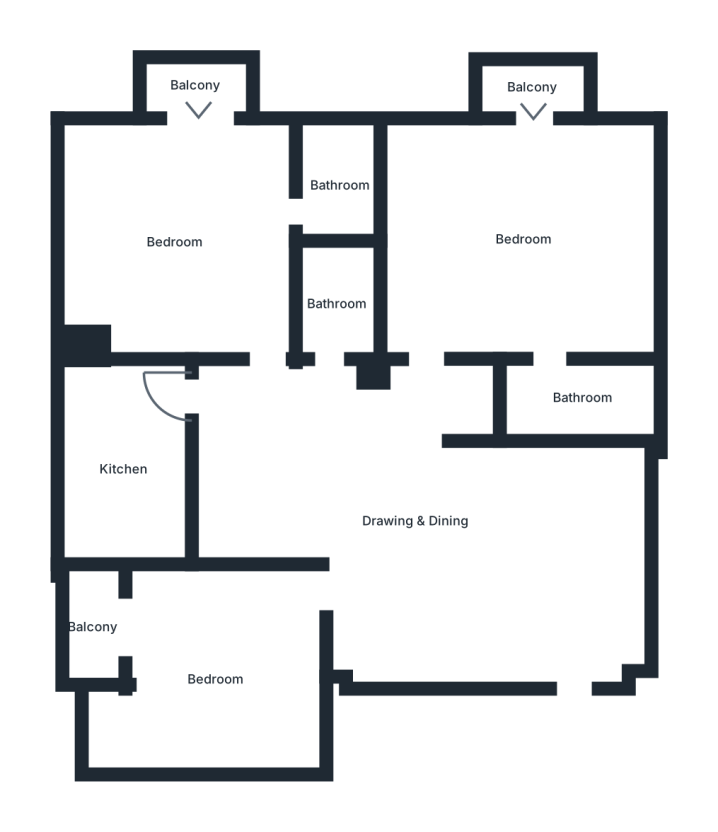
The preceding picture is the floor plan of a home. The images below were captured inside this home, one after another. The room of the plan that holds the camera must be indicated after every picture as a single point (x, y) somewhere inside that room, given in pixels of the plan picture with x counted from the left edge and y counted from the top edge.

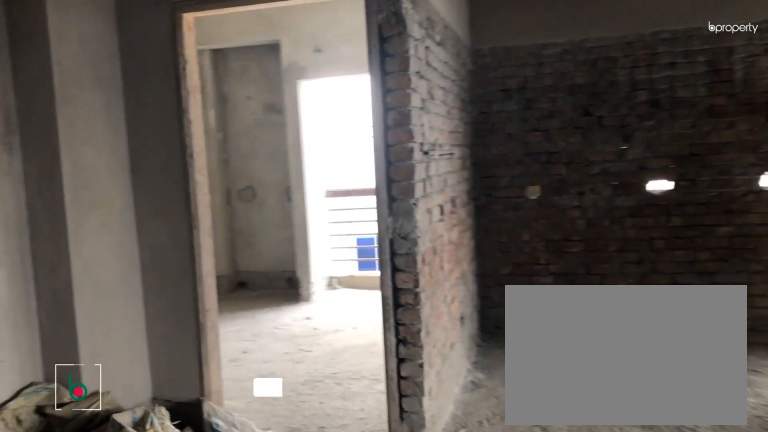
(414, 523)
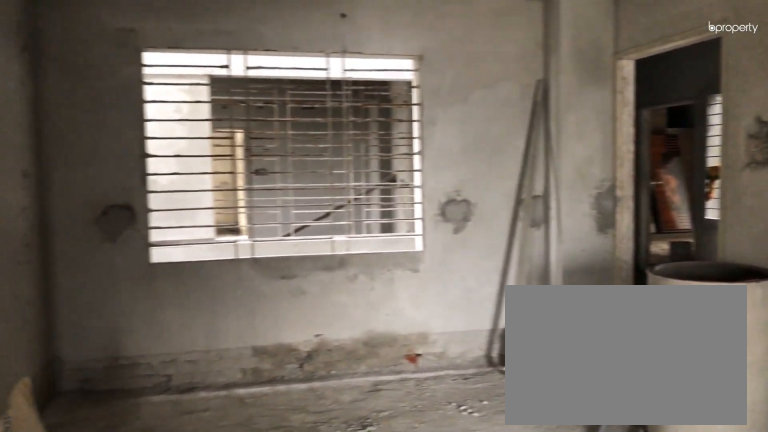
(414, 523)
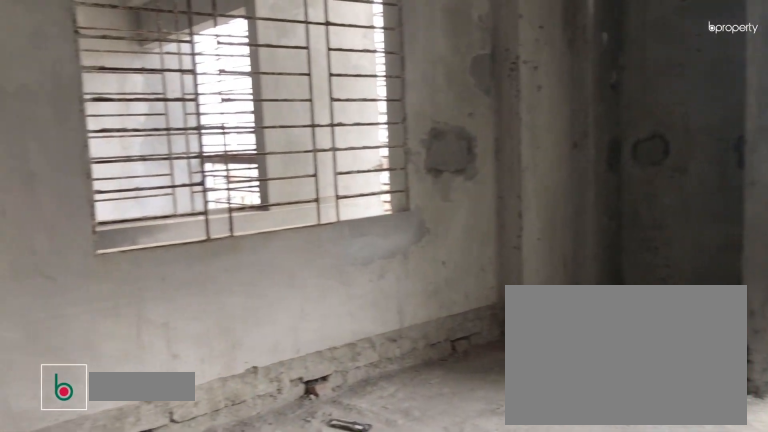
(213, 680)
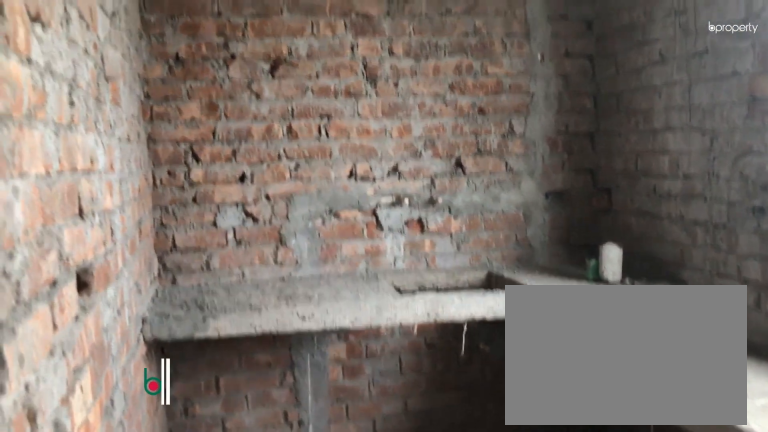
(126, 469)
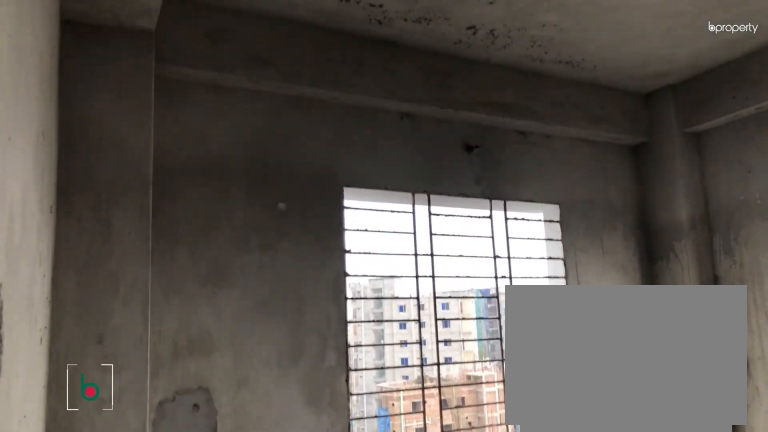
(176, 240)
